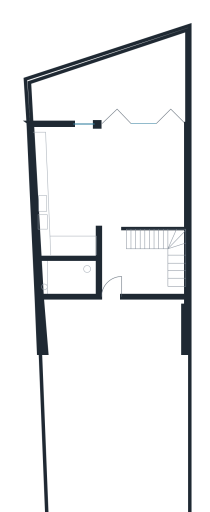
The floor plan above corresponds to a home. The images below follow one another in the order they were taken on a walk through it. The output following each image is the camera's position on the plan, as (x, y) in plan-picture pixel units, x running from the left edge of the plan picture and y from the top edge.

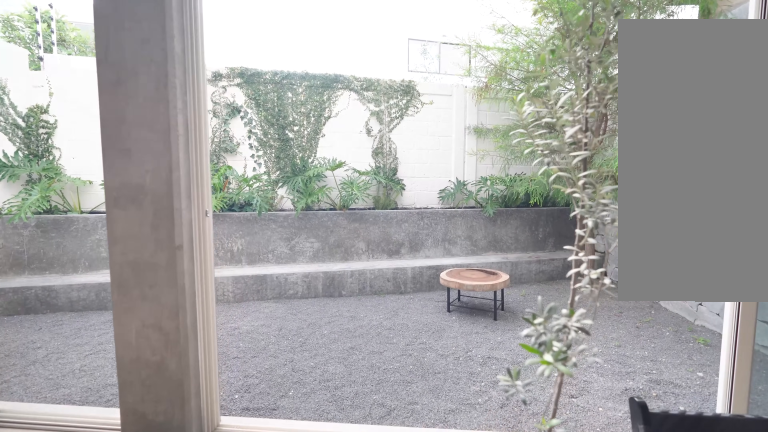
(116, 163)
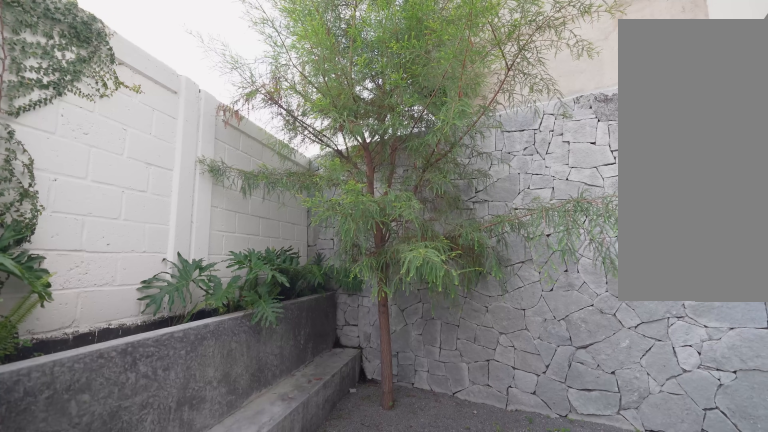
(108, 83)
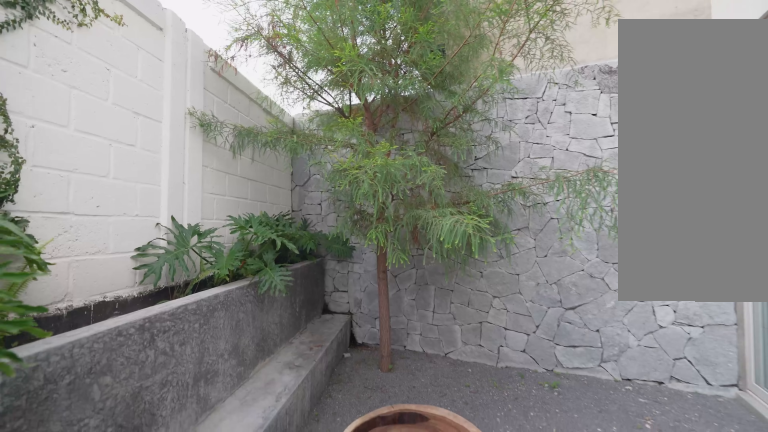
(119, 76)
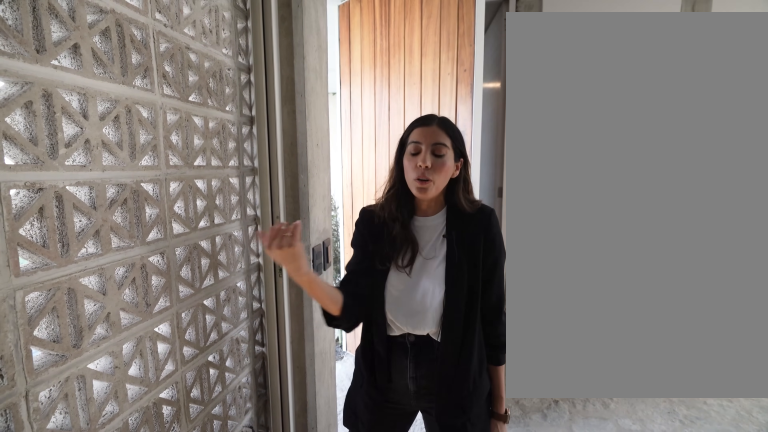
(150, 288)
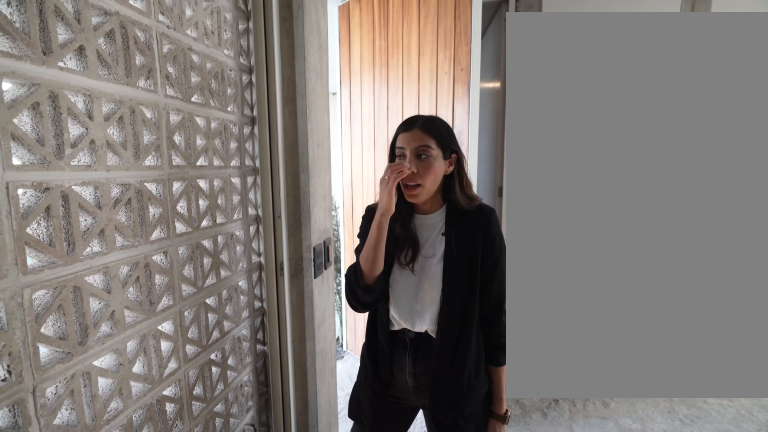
(150, 288)
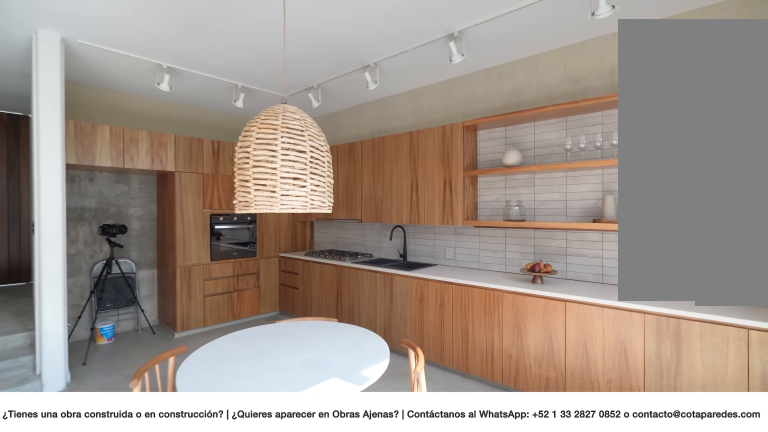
(114, 150)
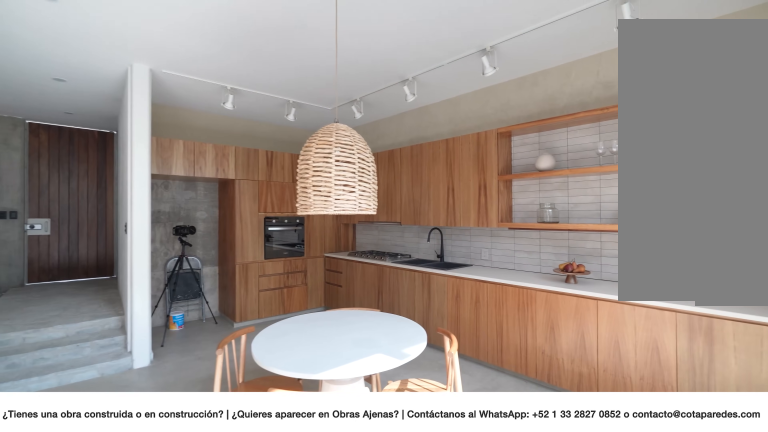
(103, 148)
